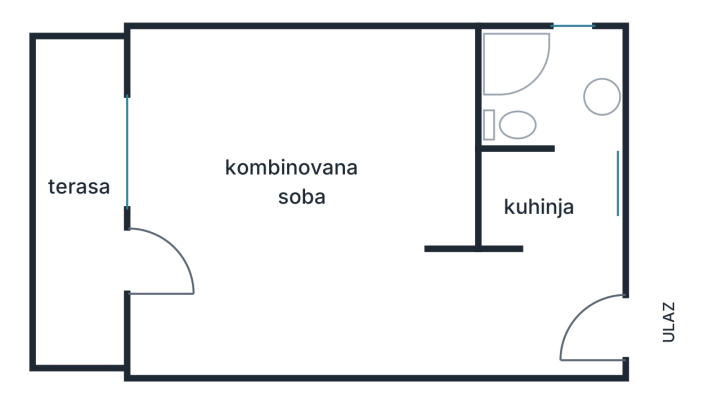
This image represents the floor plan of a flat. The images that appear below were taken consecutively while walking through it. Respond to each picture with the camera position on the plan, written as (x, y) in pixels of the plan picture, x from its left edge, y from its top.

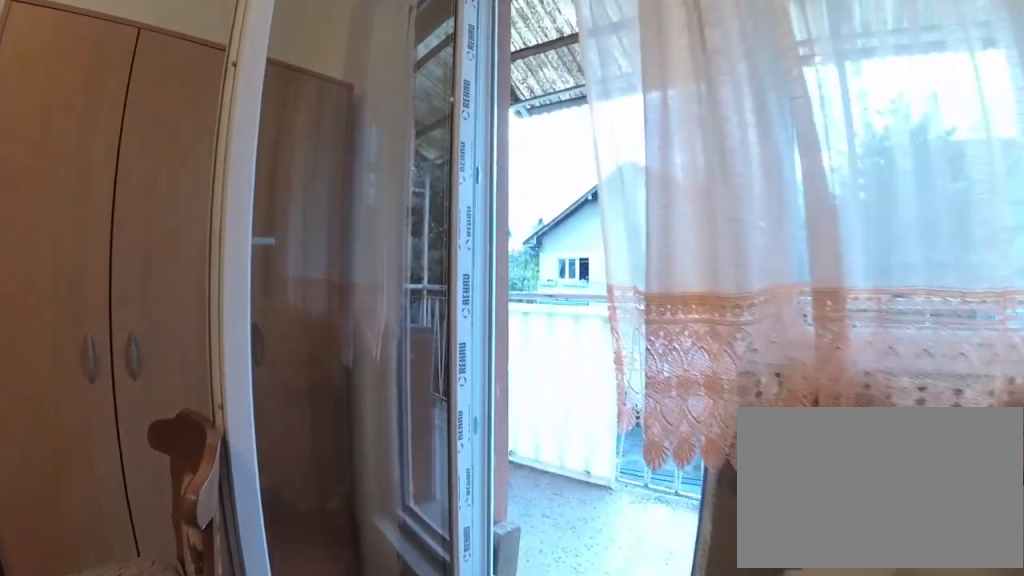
(221, 219)
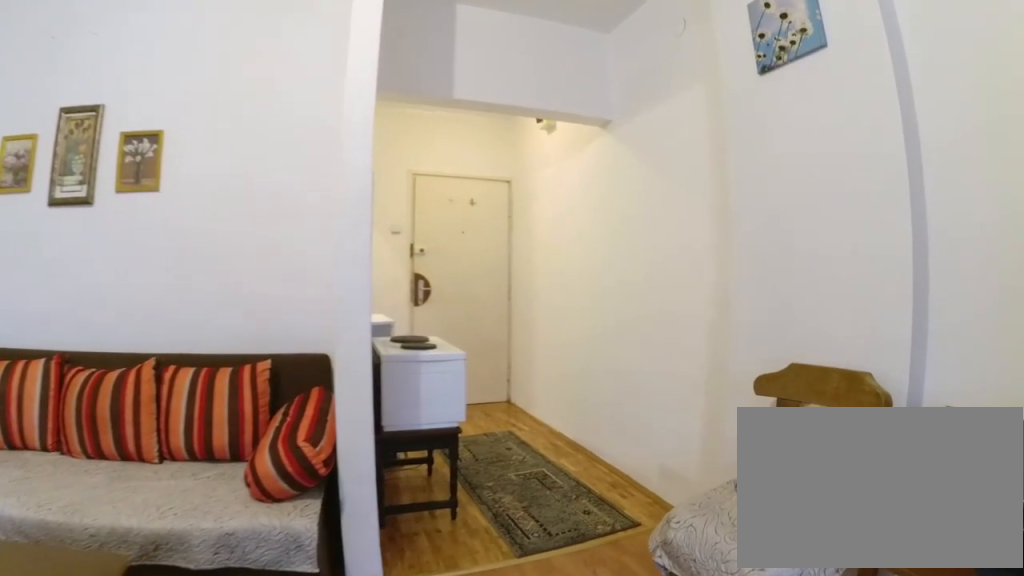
(287, 271)
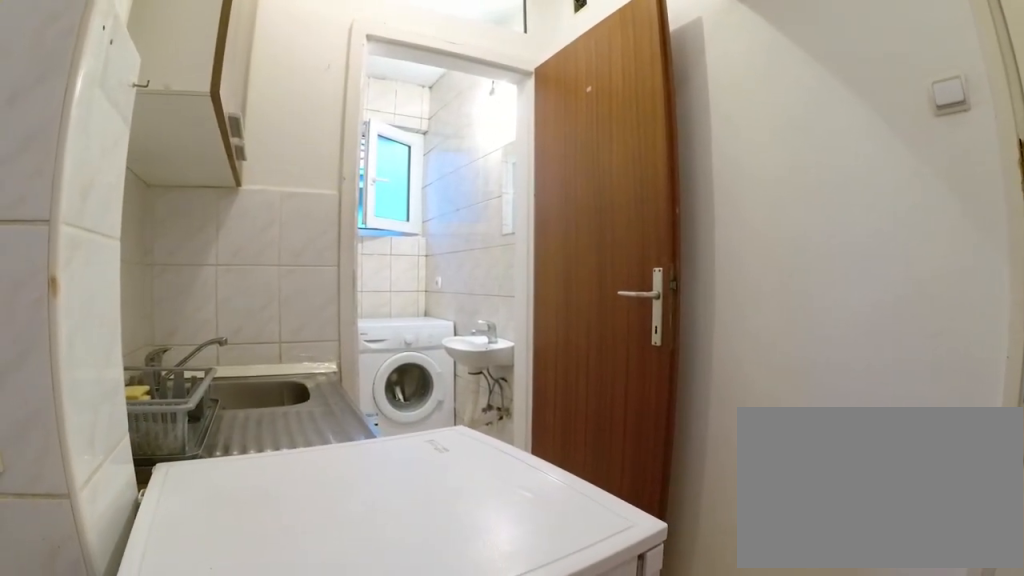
(526, 305)
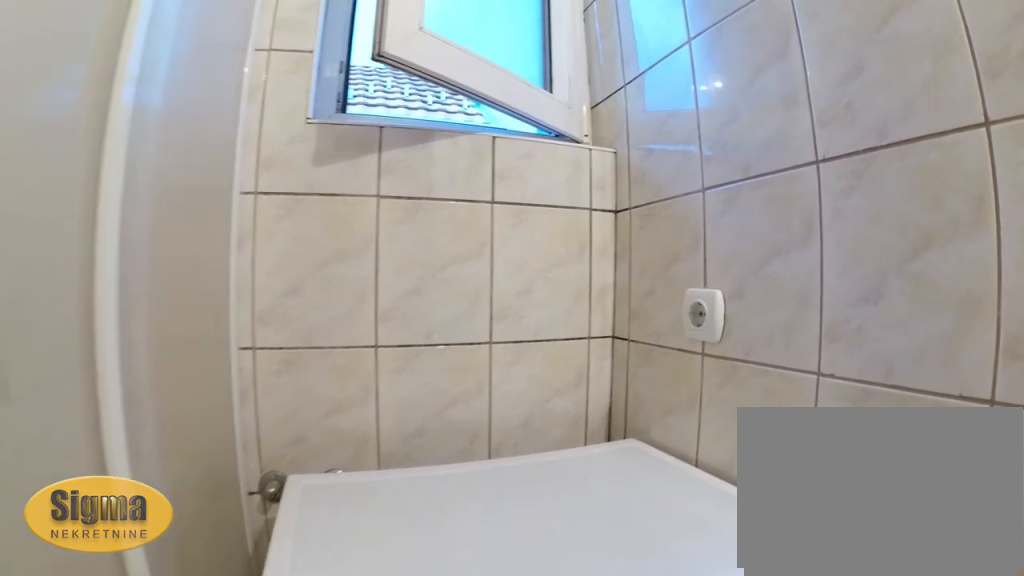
(575, 86)
